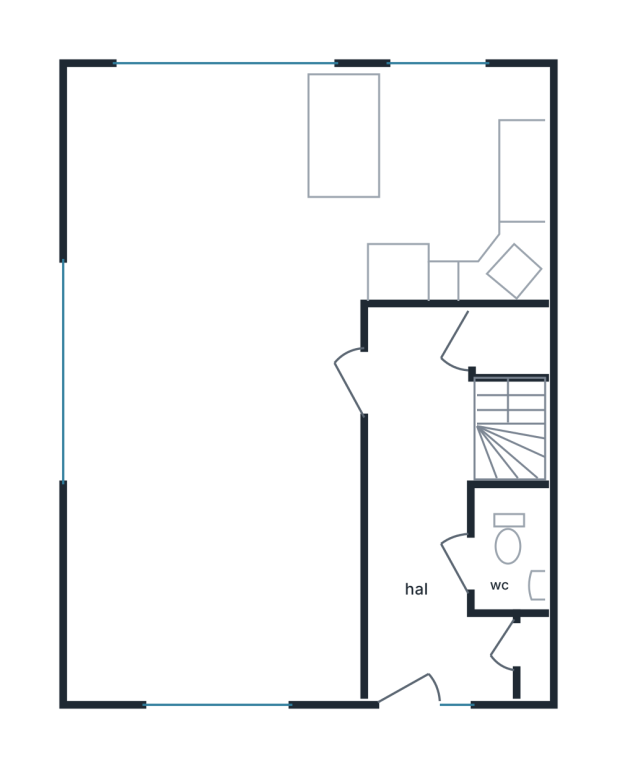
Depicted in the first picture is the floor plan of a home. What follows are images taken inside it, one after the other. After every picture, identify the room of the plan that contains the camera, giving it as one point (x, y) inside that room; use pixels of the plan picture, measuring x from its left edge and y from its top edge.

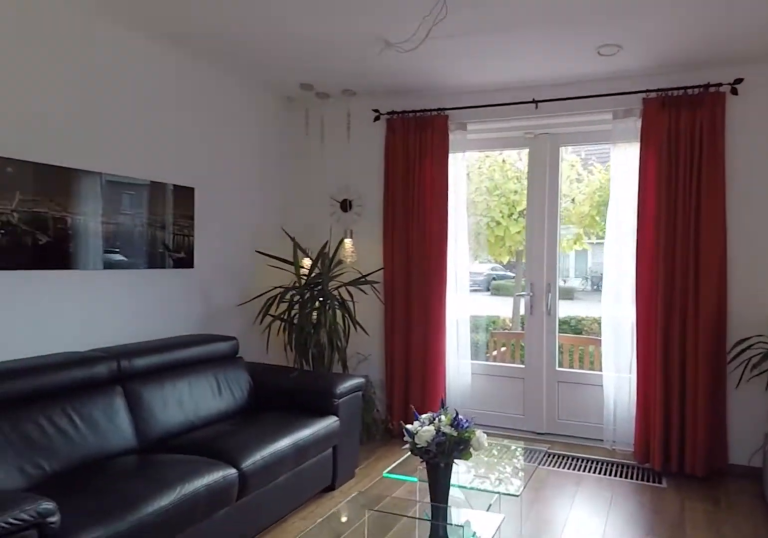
(215, 540)
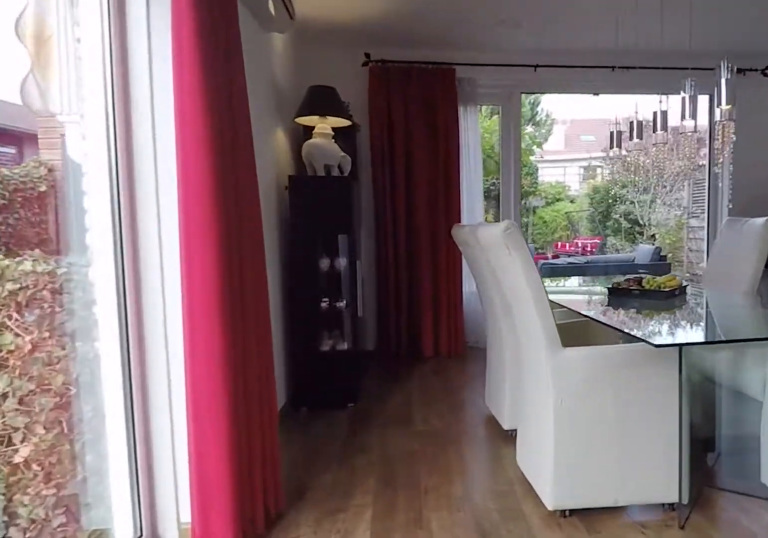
(215, 540)
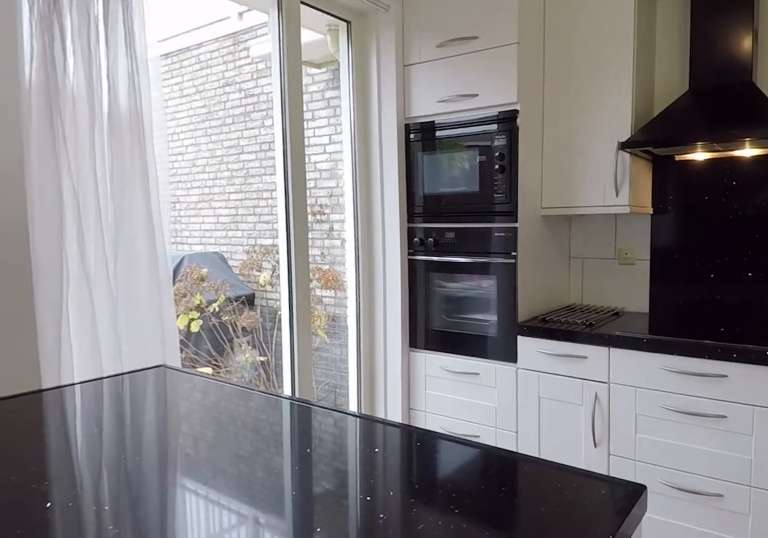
(477, 240)
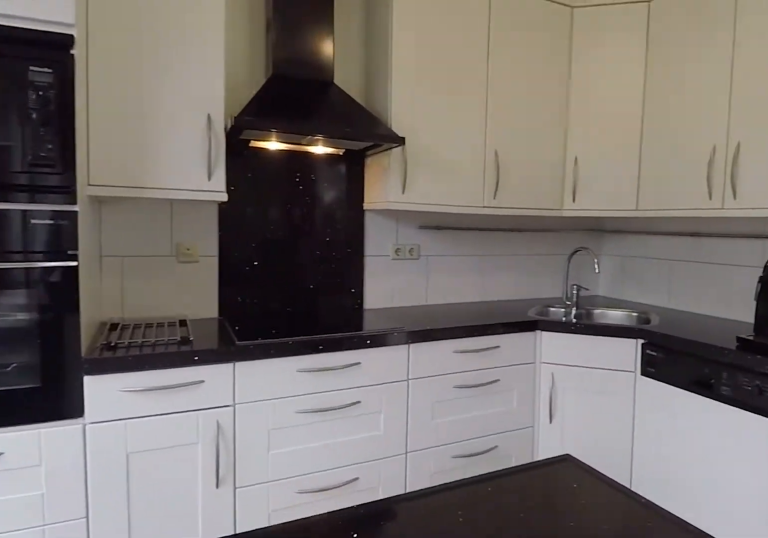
(477, 240)
